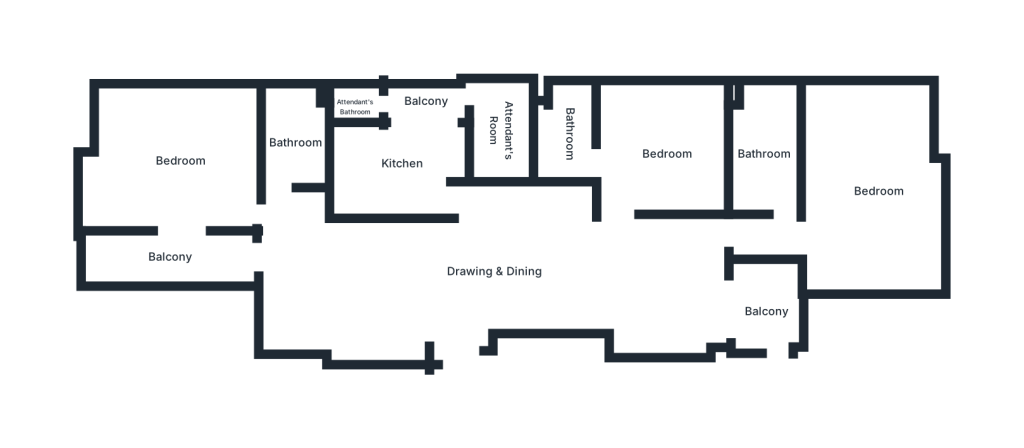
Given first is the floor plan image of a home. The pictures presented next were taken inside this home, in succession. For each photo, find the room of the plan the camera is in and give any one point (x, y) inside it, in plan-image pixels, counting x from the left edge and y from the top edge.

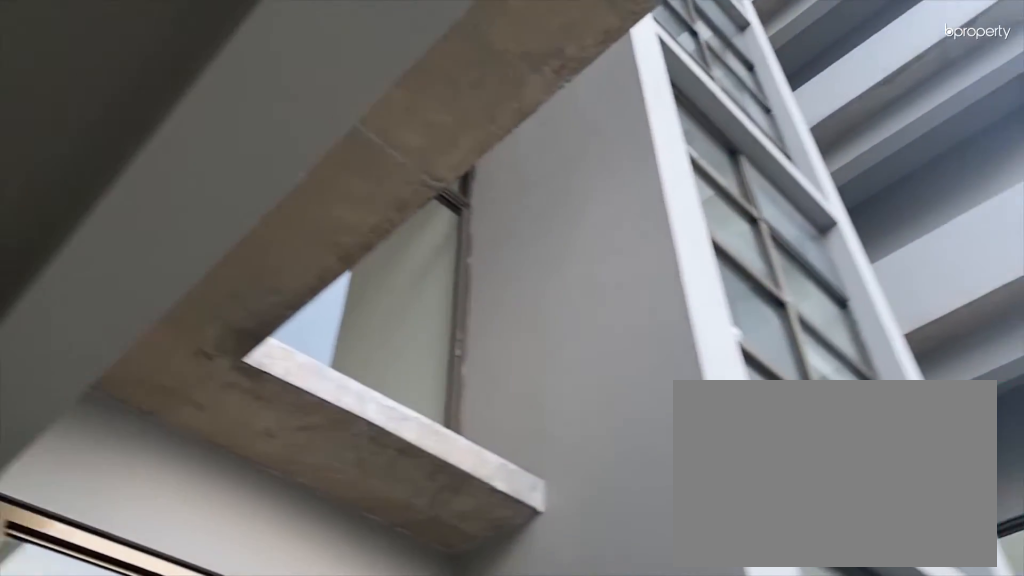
(169, 257)
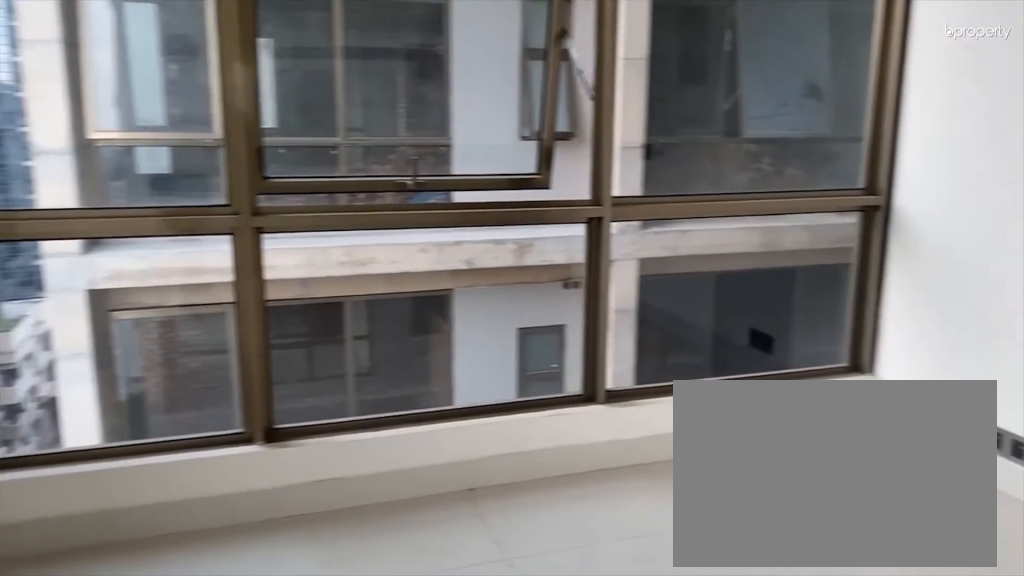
(180, 160)
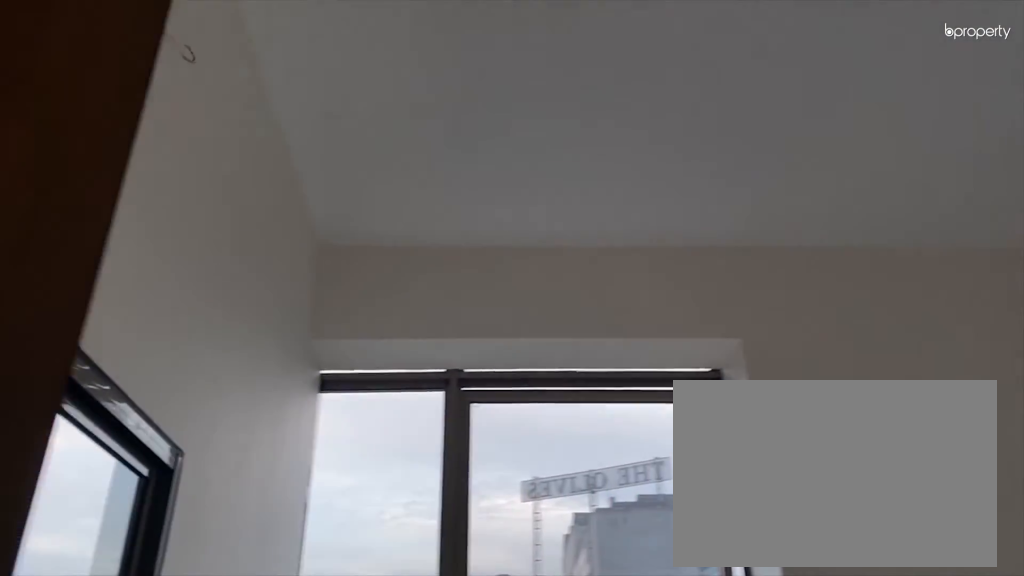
(180, 160)
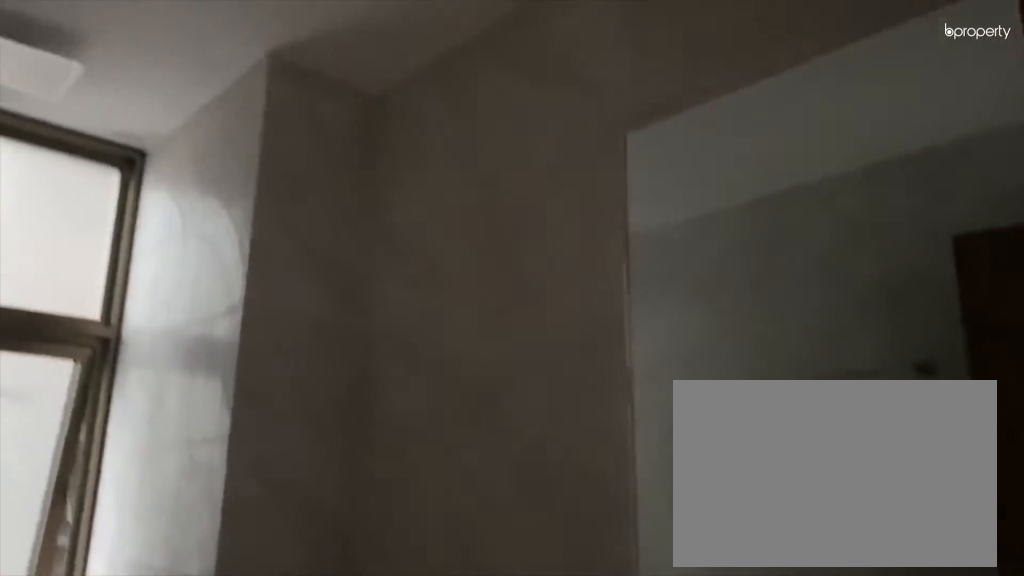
(294, 149)
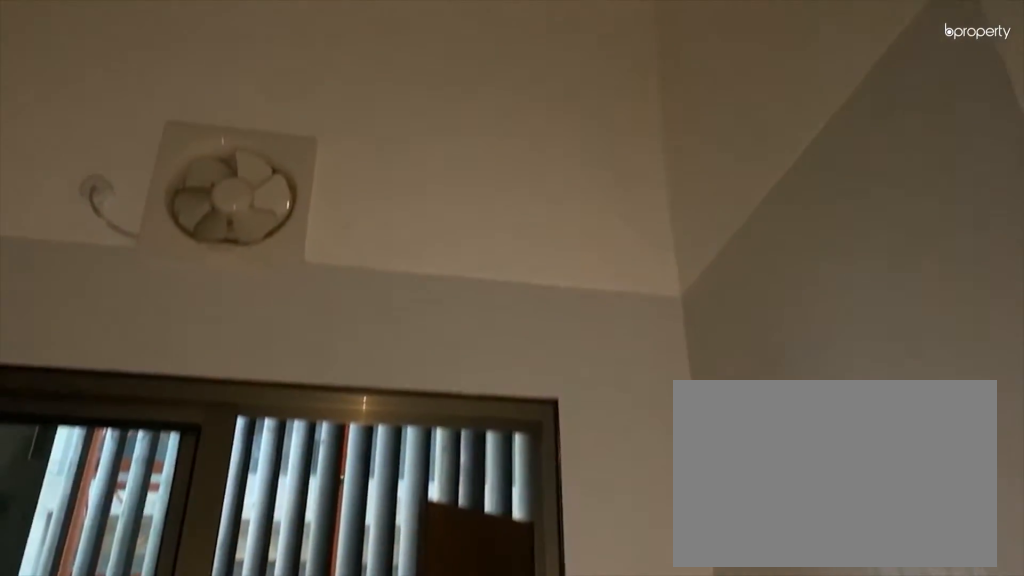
(402, 166)
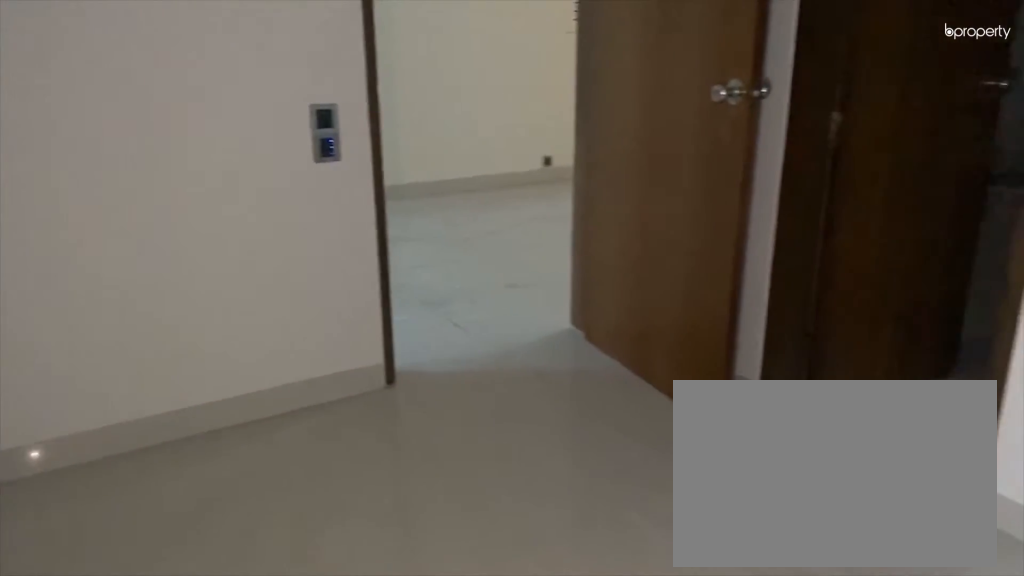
(657, 154)
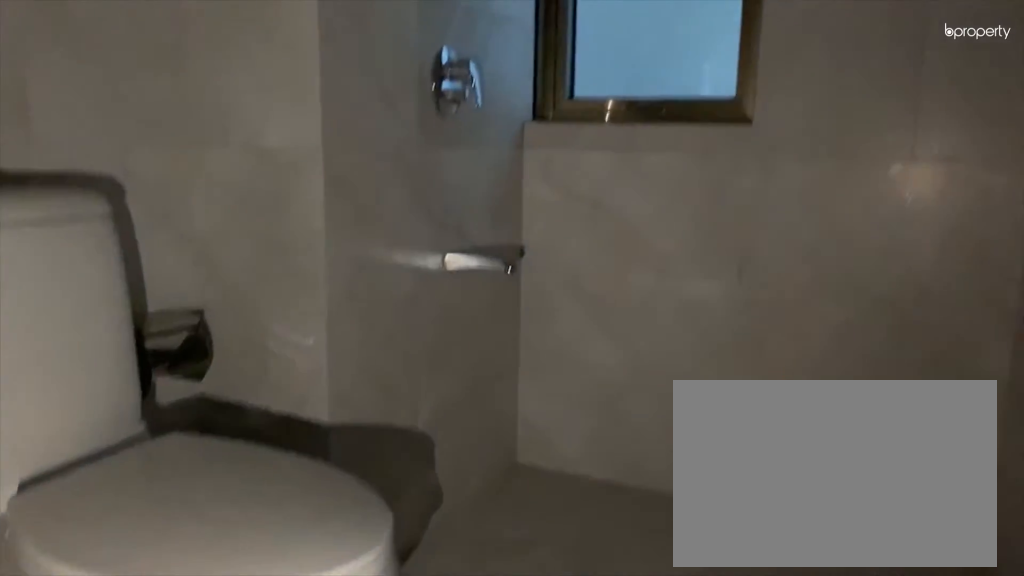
(571, 137)
